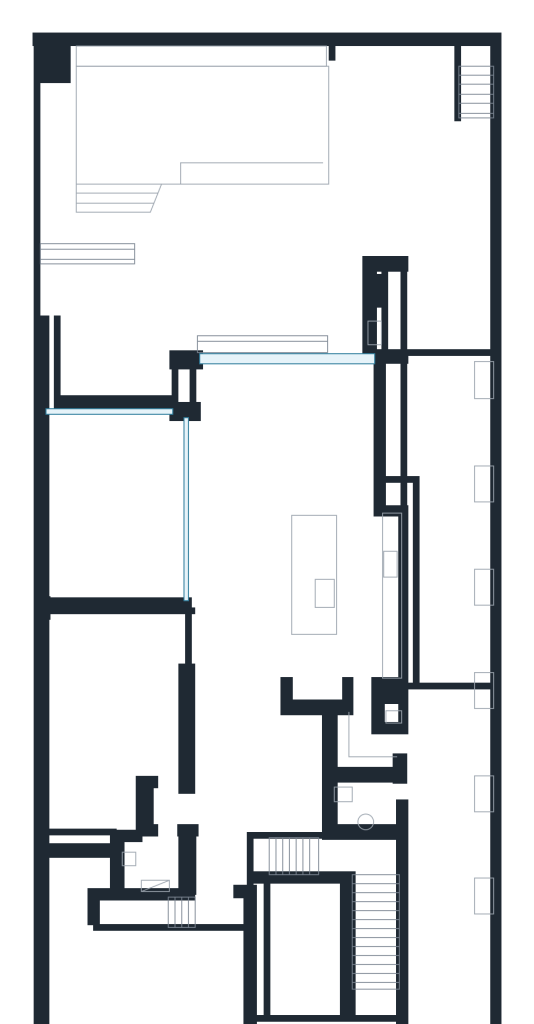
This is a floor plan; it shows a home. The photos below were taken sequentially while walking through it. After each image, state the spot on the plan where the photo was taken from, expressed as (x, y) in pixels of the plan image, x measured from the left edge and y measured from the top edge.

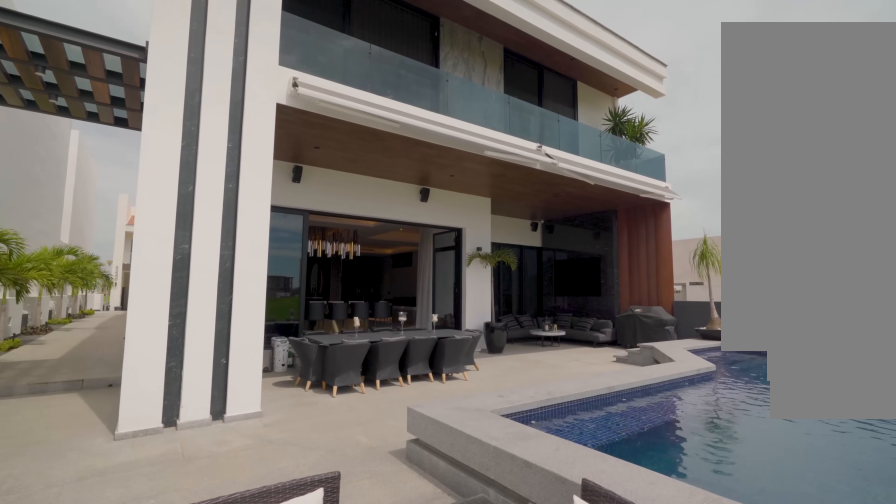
(388, 134)
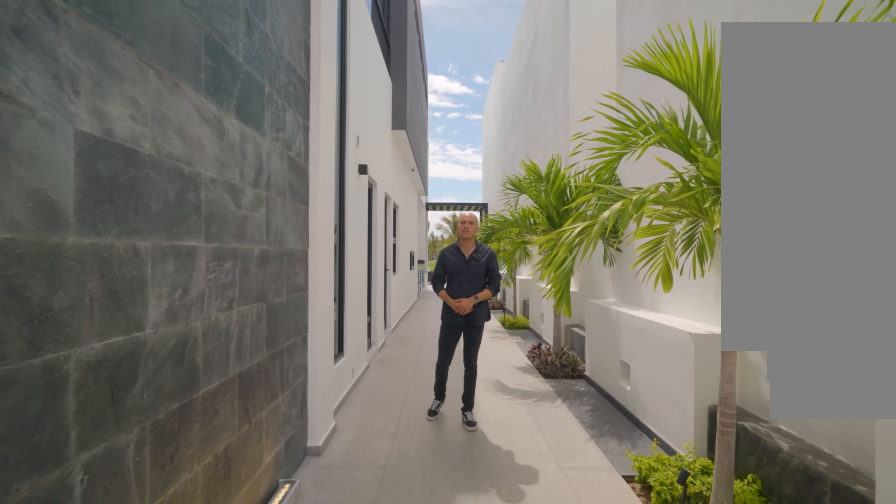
(455, 996)
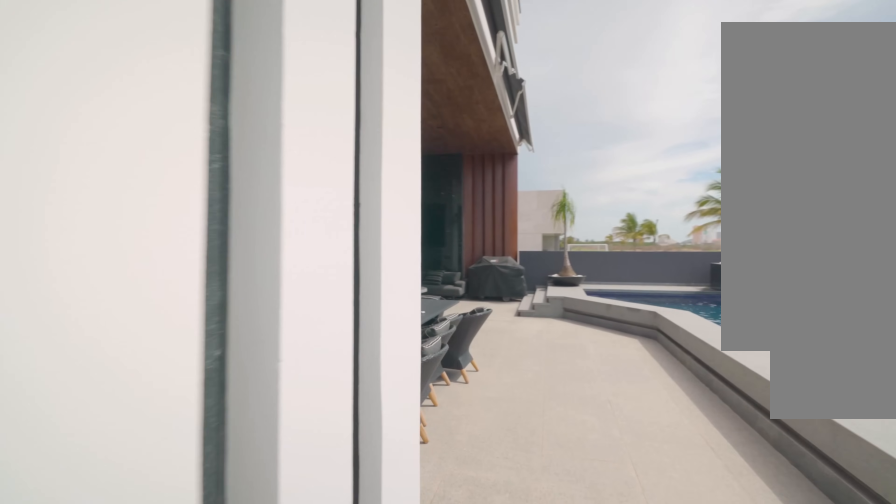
(424, 248)
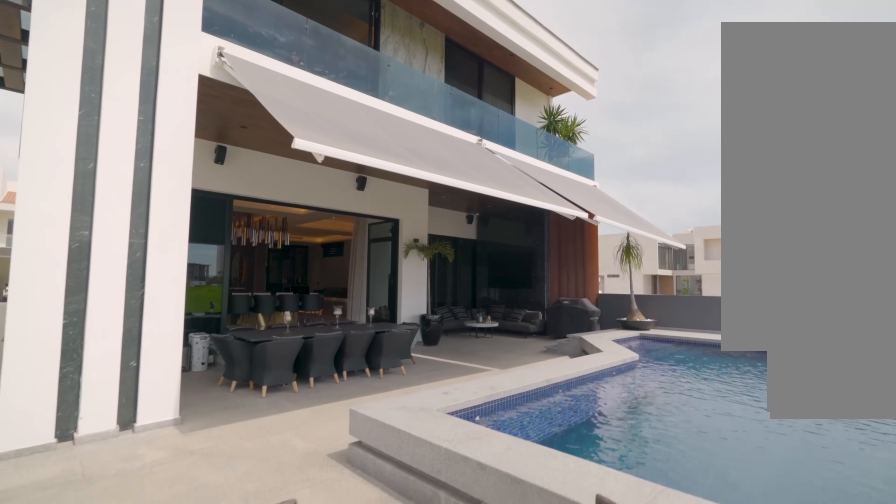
(372, 174)
